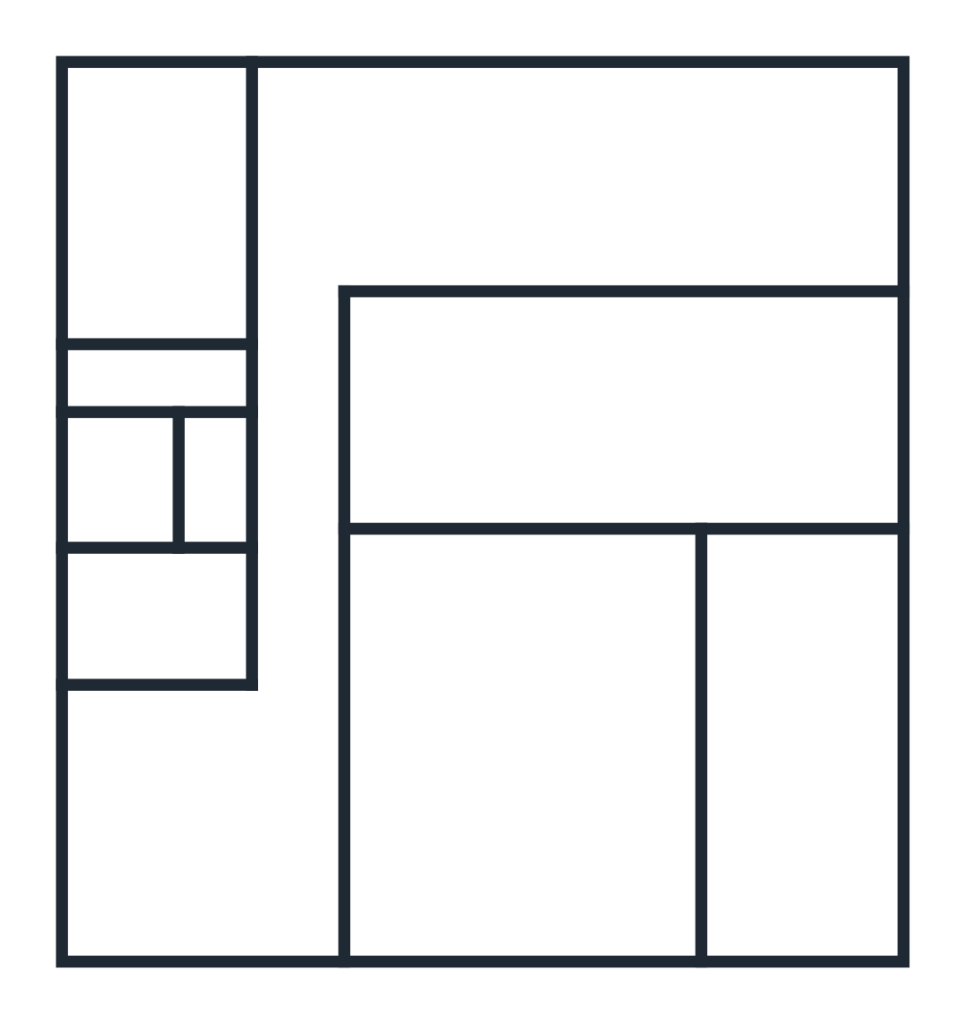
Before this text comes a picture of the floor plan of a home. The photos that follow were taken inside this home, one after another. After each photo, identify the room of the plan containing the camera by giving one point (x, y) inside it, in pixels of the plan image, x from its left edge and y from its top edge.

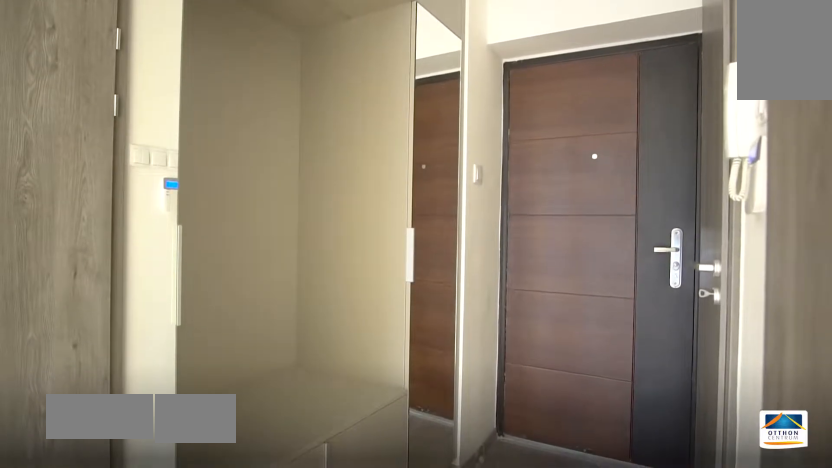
(172, 614)
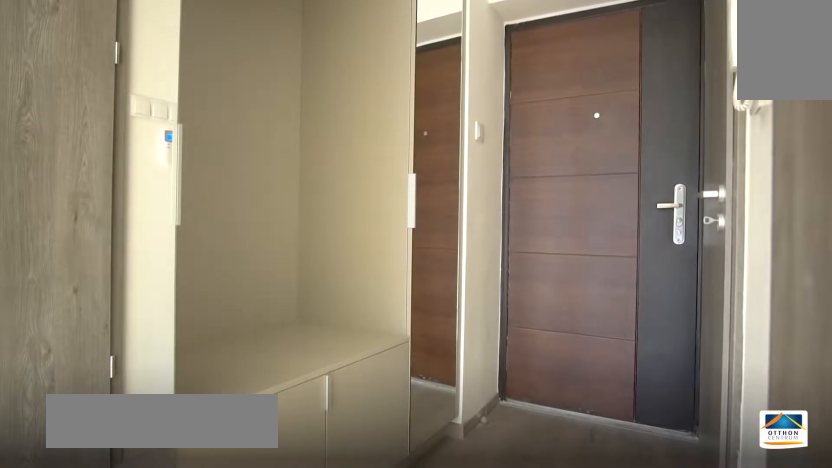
(167, 614)
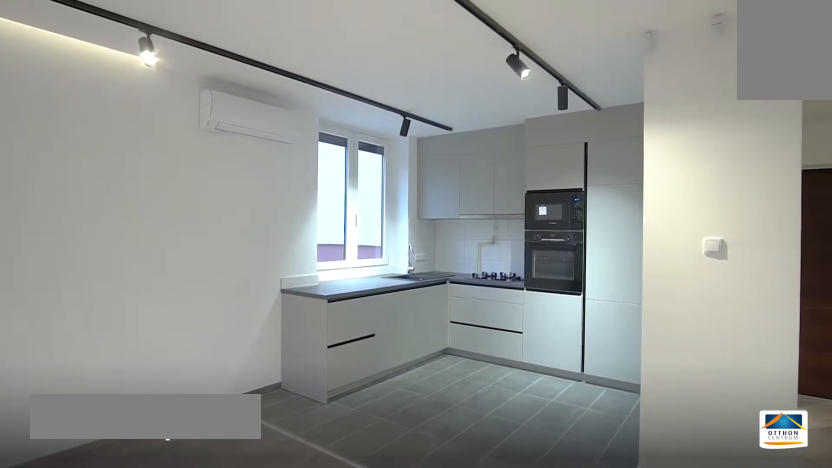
(382, 799)
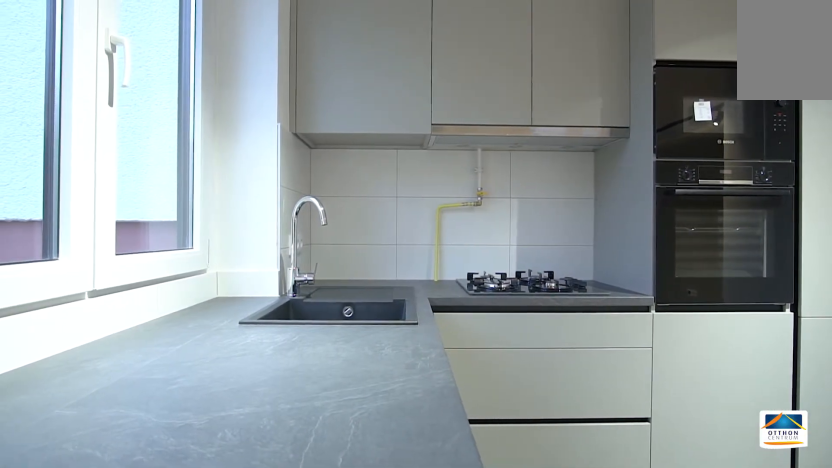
(221, 798)
